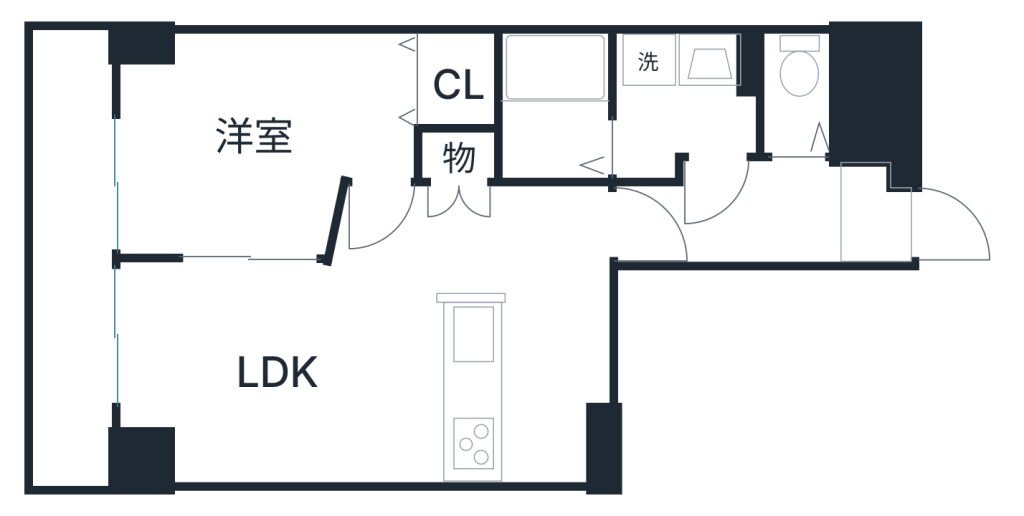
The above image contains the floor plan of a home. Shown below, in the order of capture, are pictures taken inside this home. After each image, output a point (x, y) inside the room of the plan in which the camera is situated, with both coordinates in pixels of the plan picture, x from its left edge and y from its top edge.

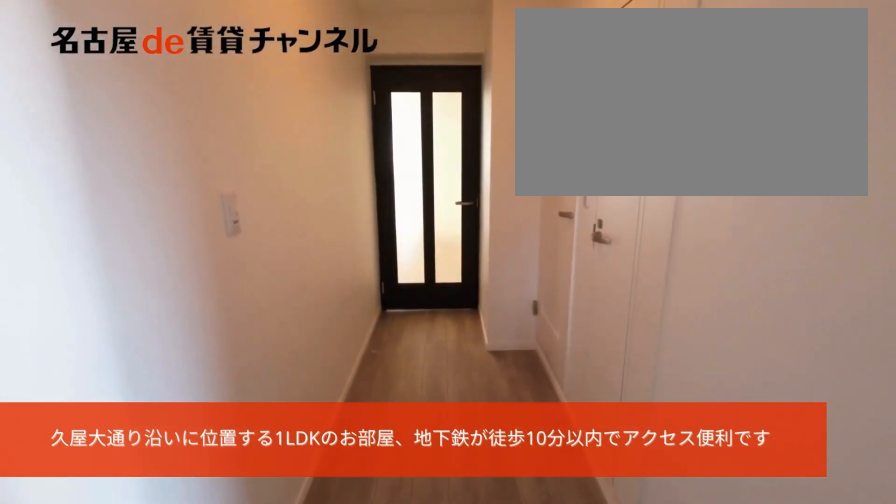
(879, 216)
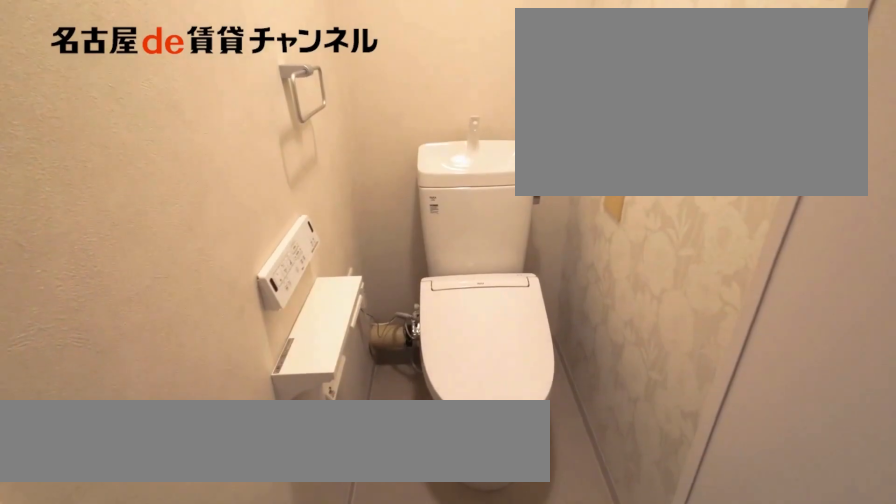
(798, 98)
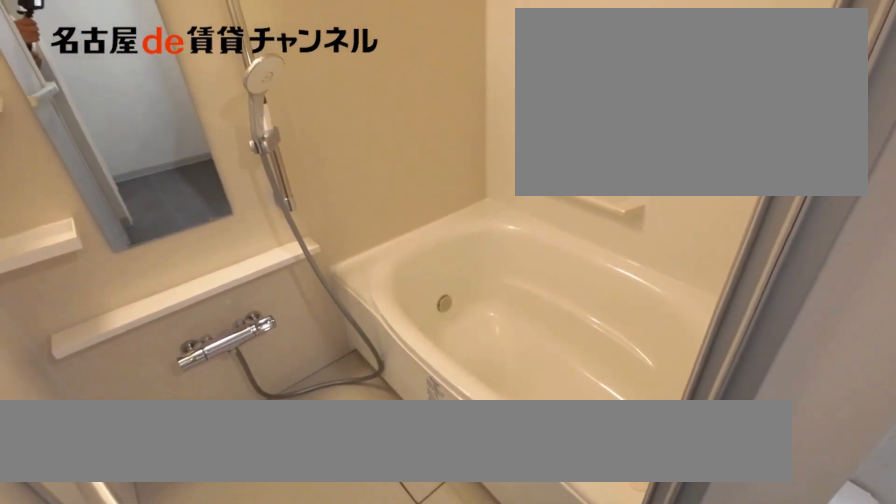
(551, 110)
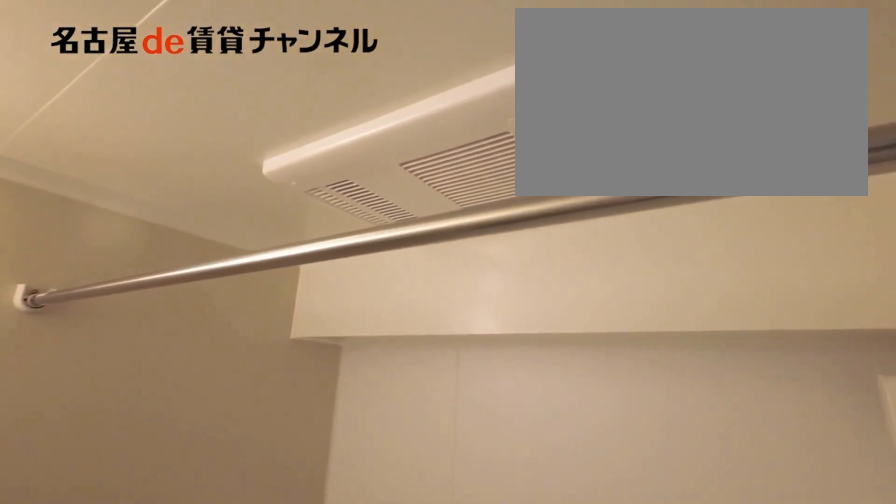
(551, 110)
